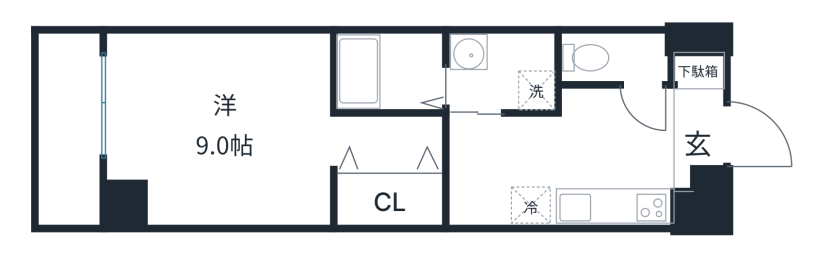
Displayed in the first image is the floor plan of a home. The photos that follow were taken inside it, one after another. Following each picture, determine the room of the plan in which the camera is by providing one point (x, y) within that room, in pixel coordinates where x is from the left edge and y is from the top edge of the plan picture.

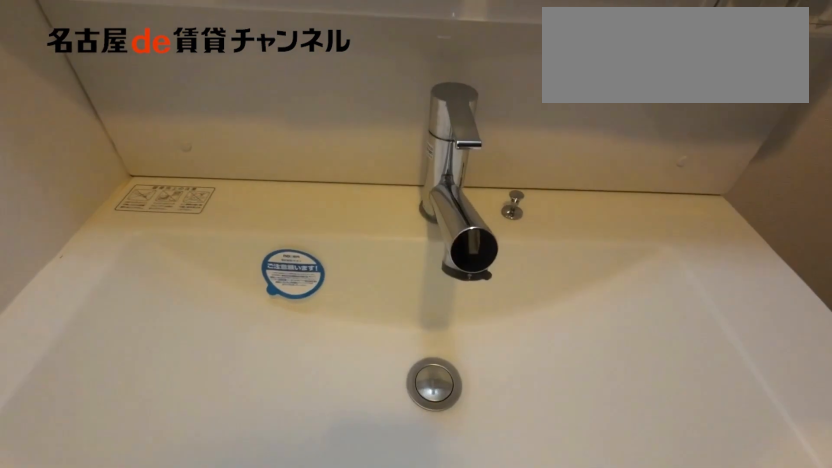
(504, 71)
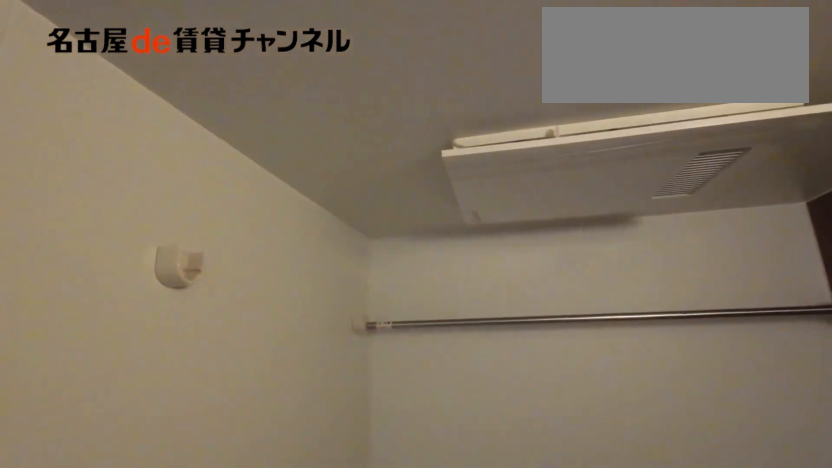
(389, 71)
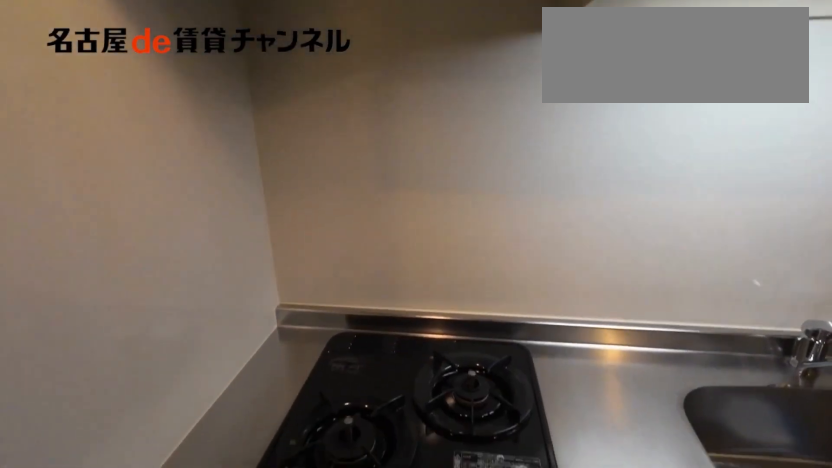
(594, 205)
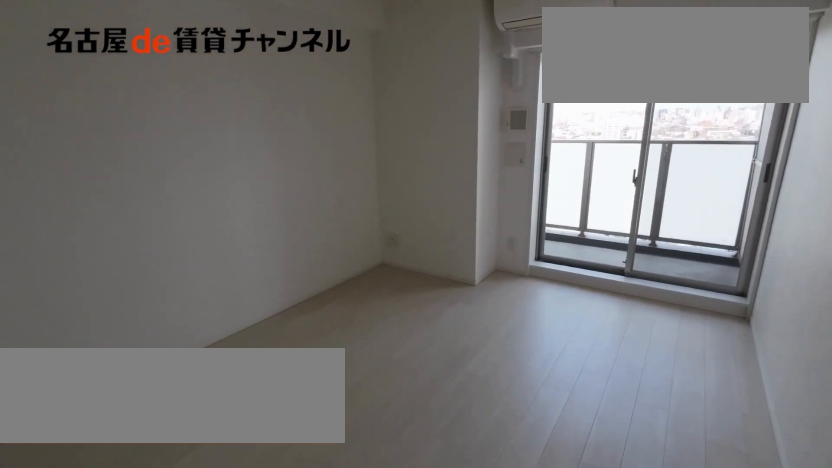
(215, 129)
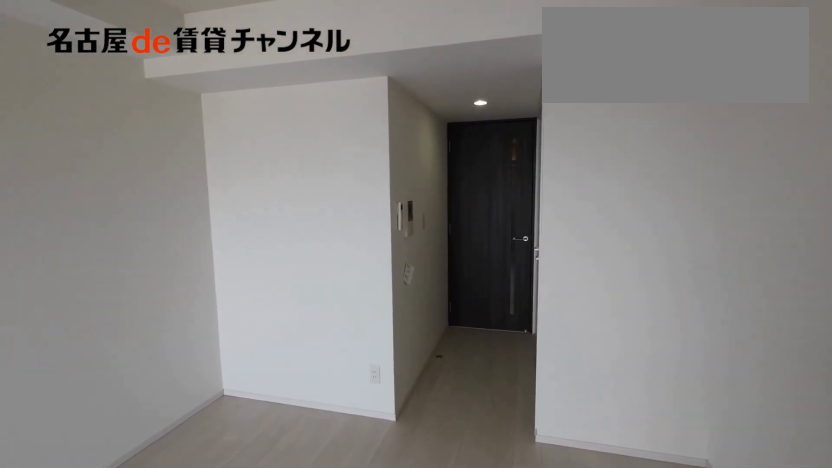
(215, 129)
